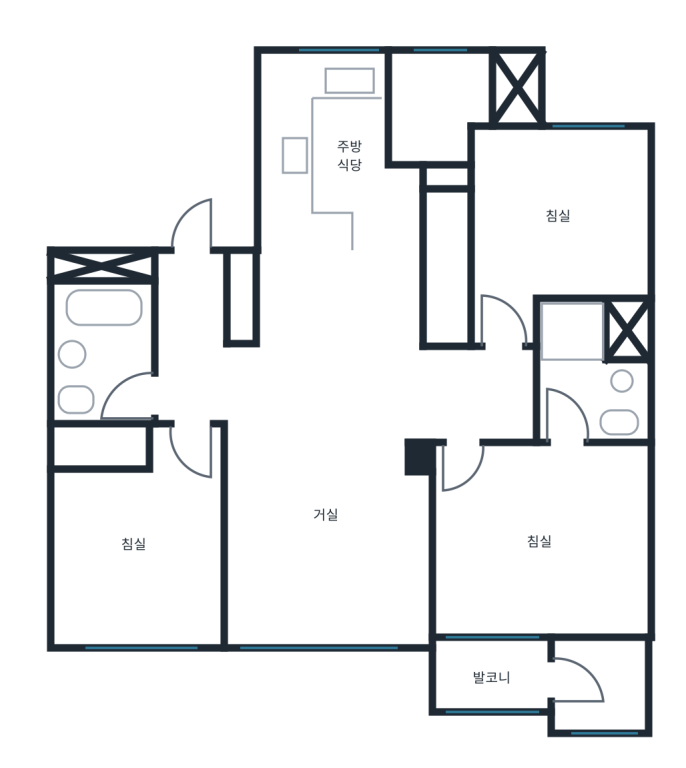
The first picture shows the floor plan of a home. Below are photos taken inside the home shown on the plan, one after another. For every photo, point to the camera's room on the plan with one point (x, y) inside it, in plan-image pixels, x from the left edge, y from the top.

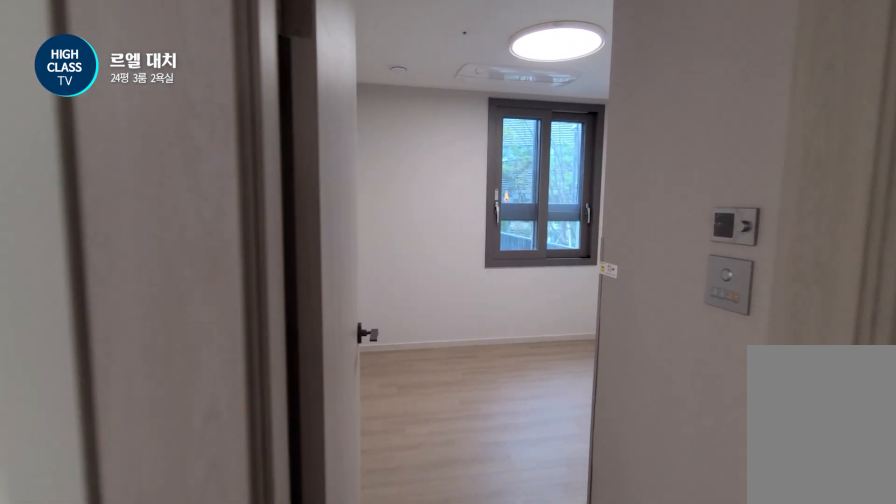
(483, 397)
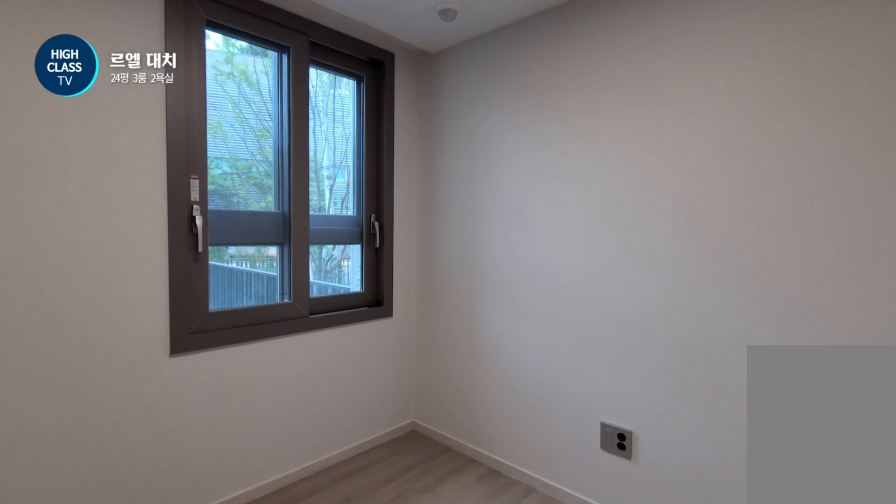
(552, 222)
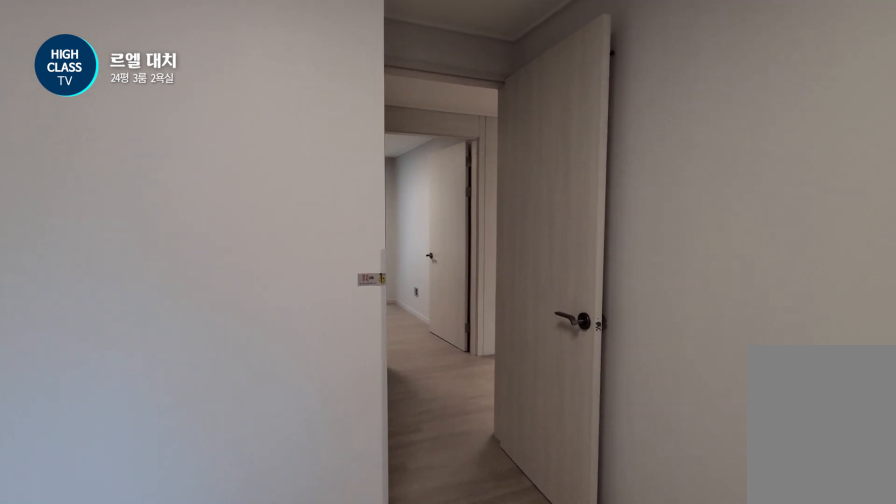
(552, 222)
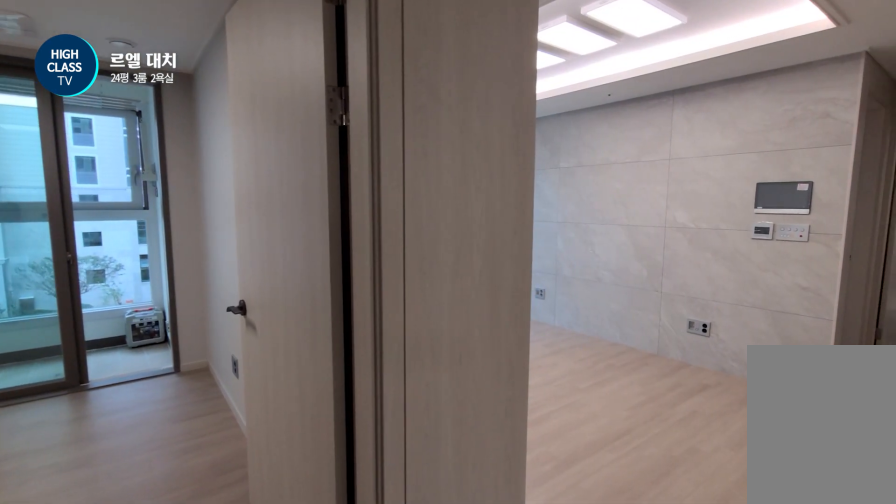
(483, 395)
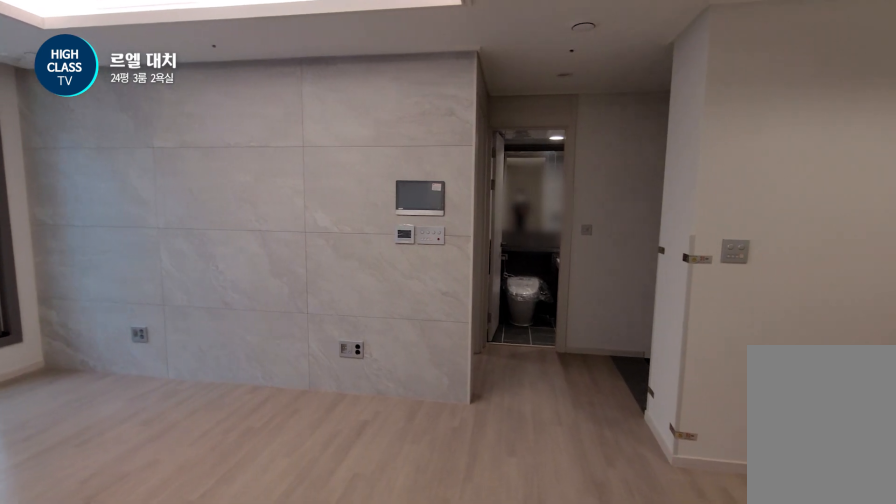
(326, 495)
